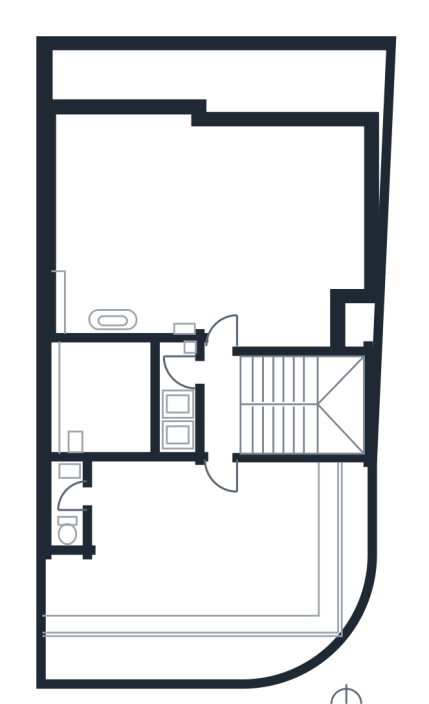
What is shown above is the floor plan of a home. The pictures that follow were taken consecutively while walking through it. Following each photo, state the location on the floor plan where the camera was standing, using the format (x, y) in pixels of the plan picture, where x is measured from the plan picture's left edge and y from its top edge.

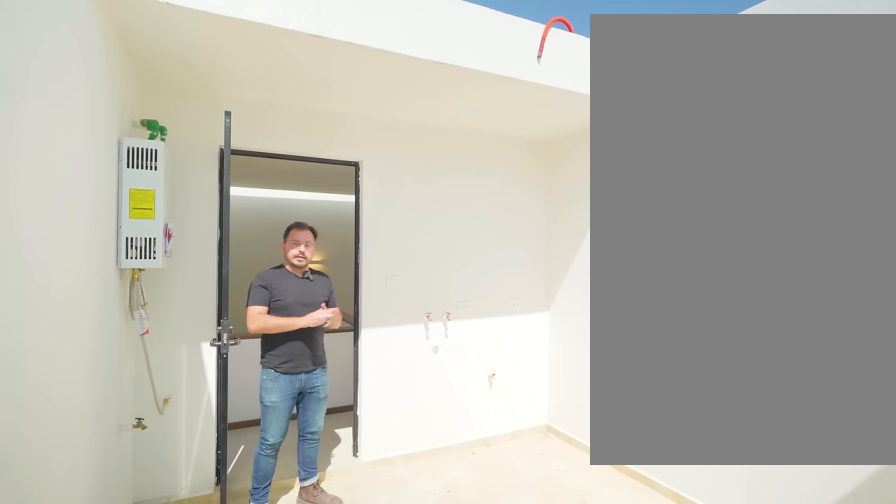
(81, 368)
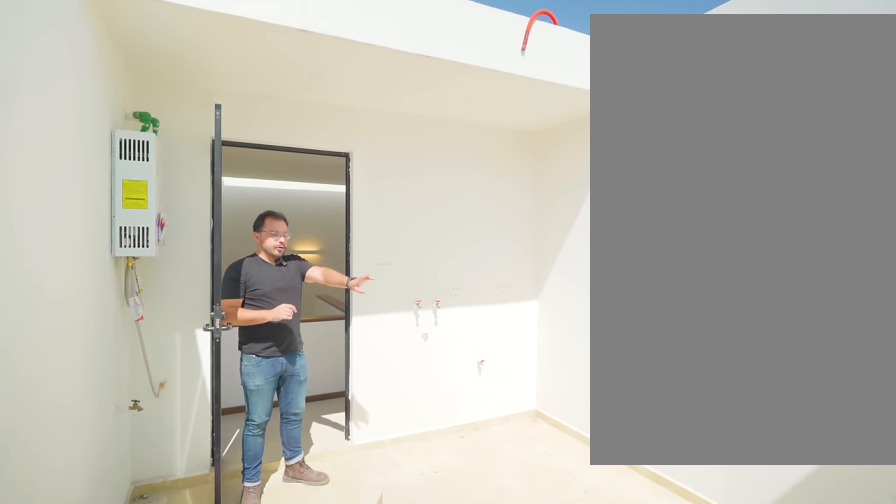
(81, 368)
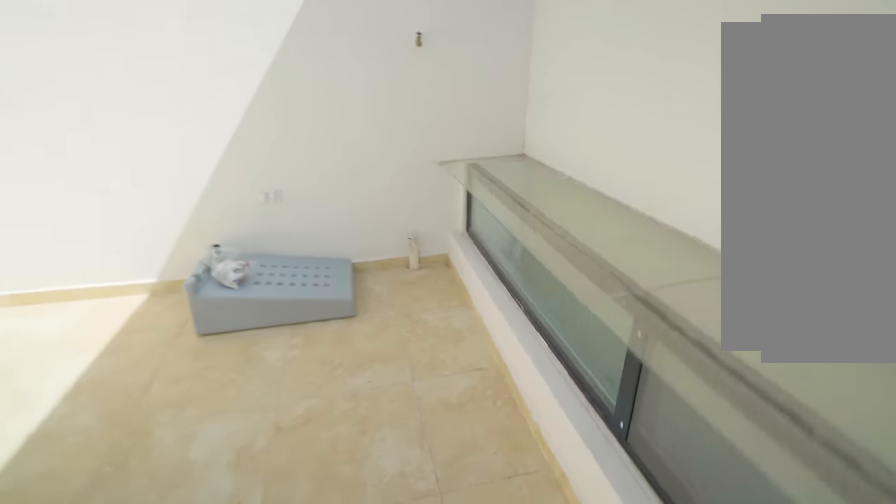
(82, 368)
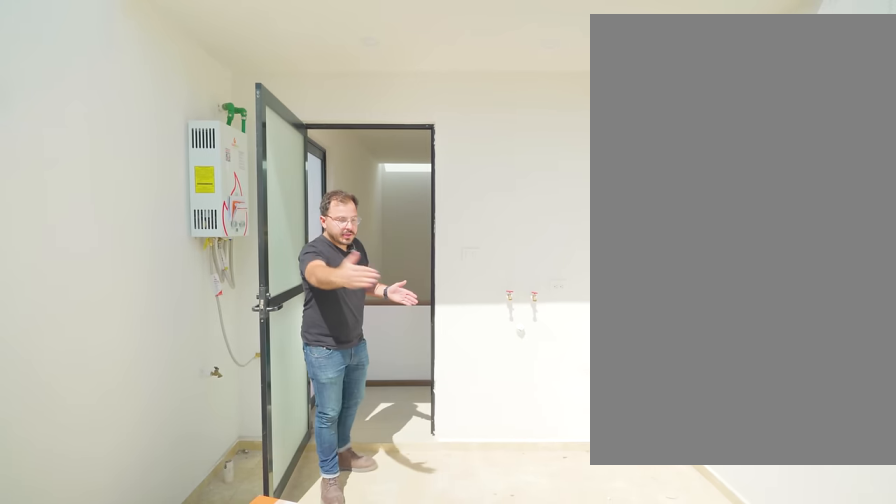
(80, 377)
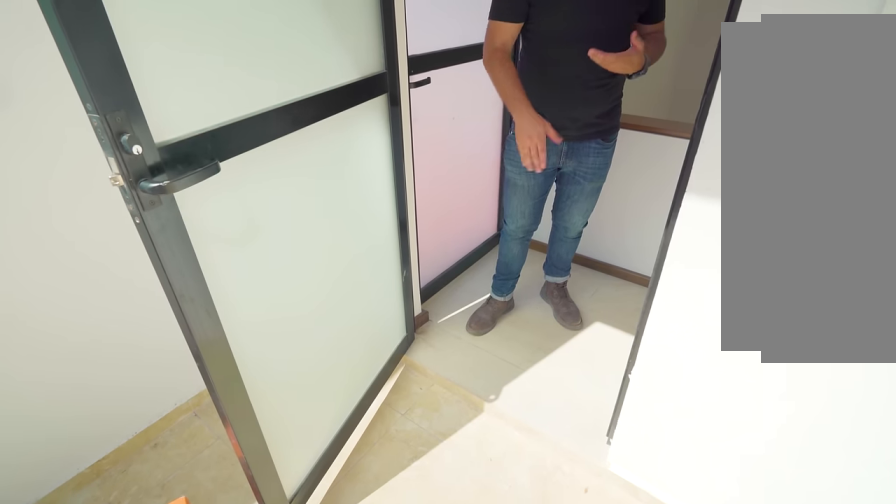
(121, 382)
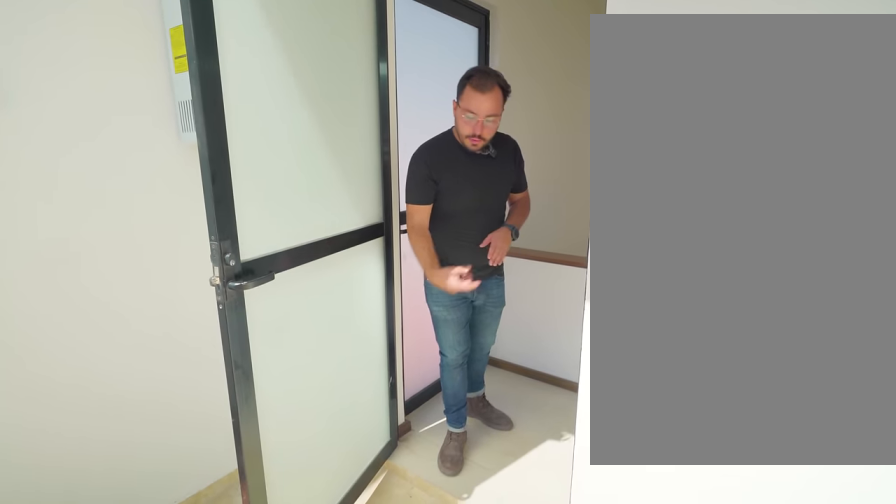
(123, 381)
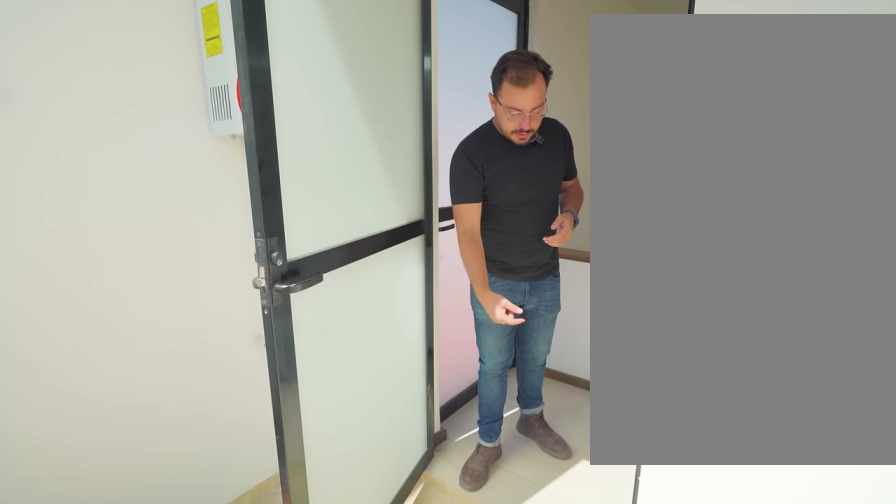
(123, 381)
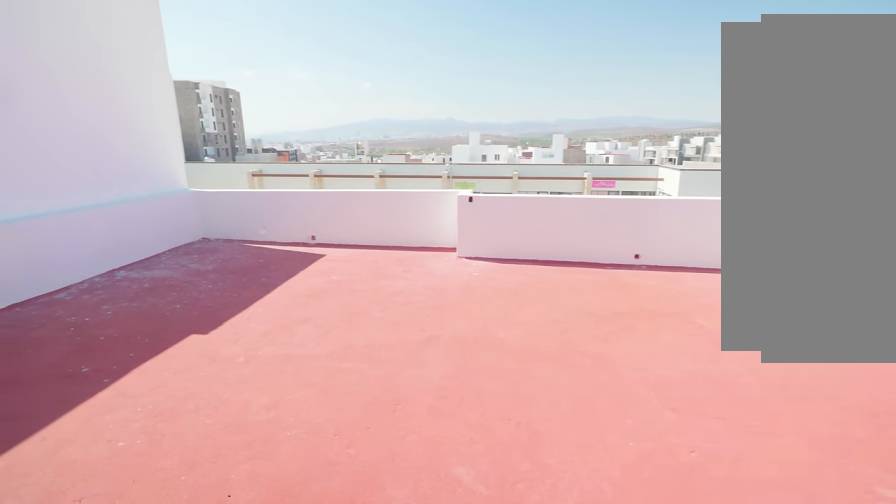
(221, 350)
